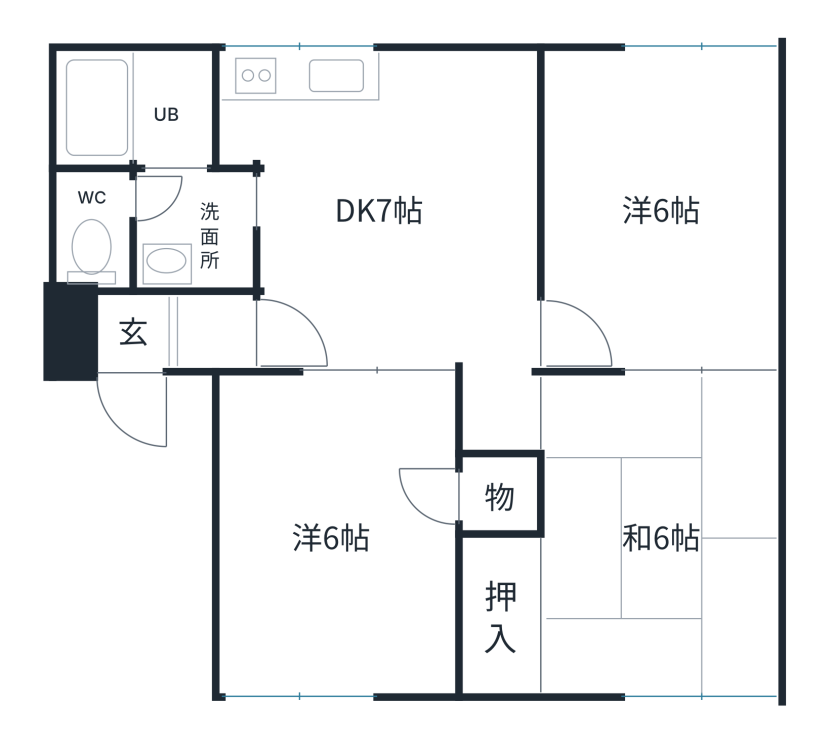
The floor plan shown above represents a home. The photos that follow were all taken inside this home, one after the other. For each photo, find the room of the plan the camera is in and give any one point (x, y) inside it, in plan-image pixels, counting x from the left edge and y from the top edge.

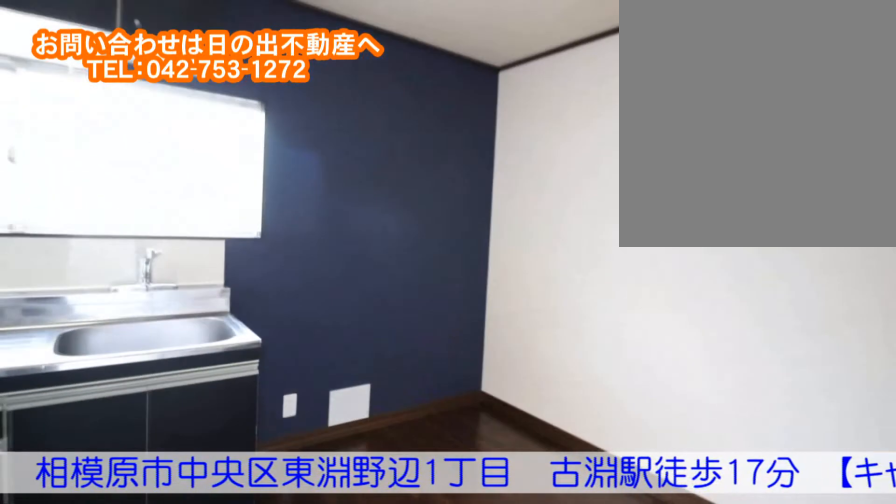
(377, 228)
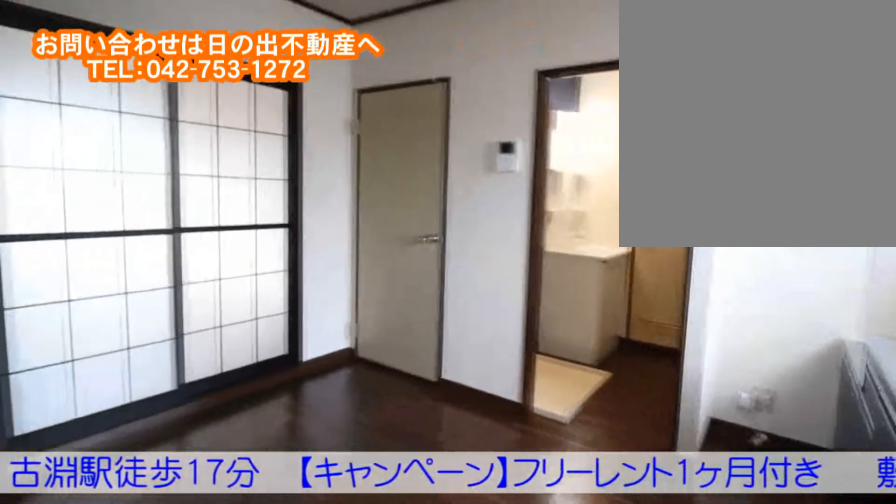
(377, 228)
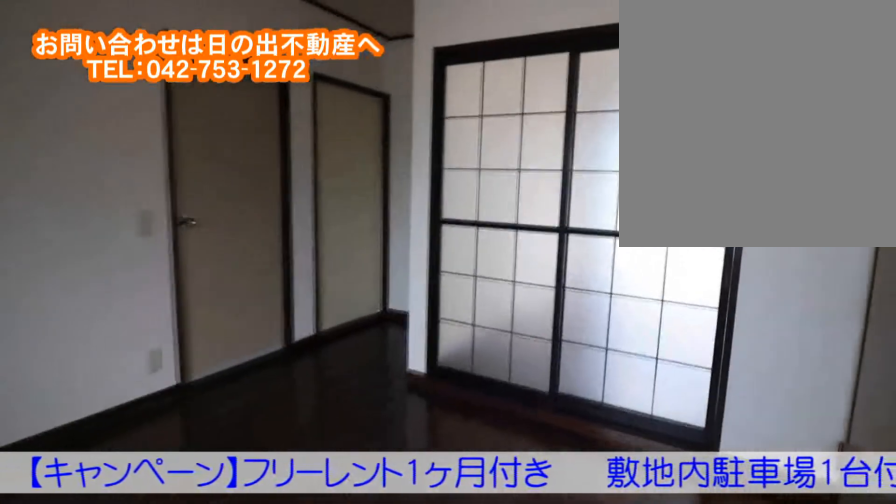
(377, 228)
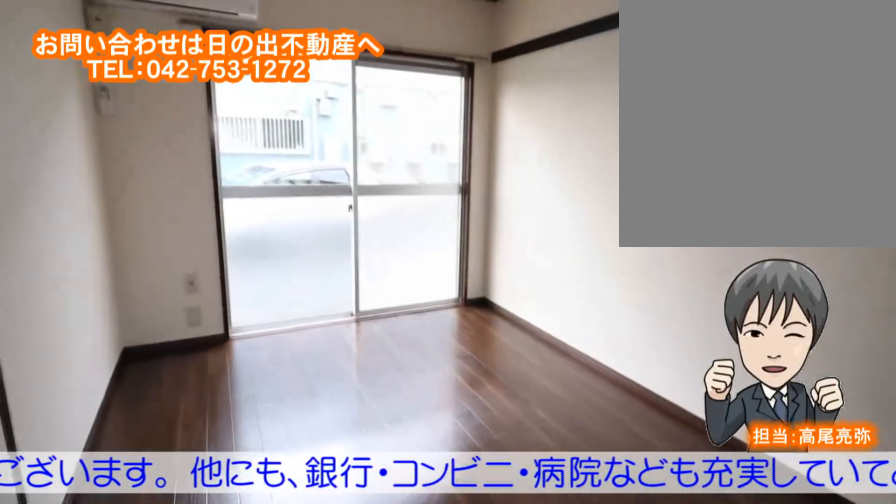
(337, 538)
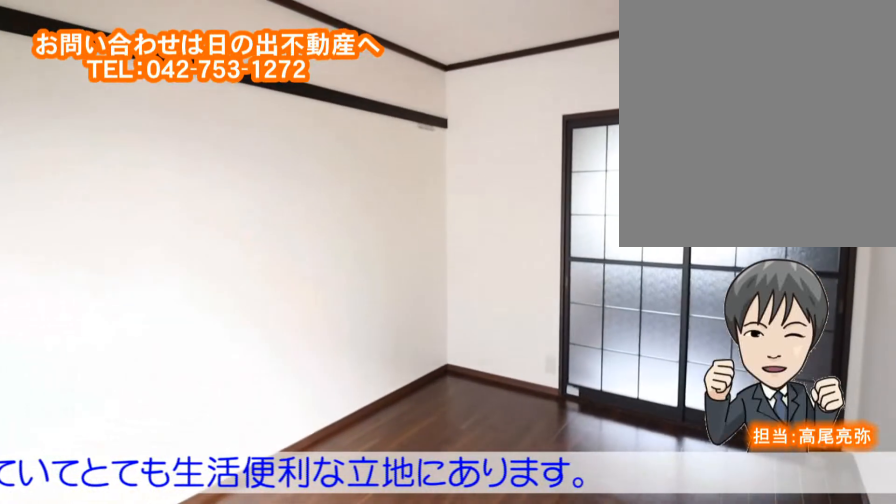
(337, 538)
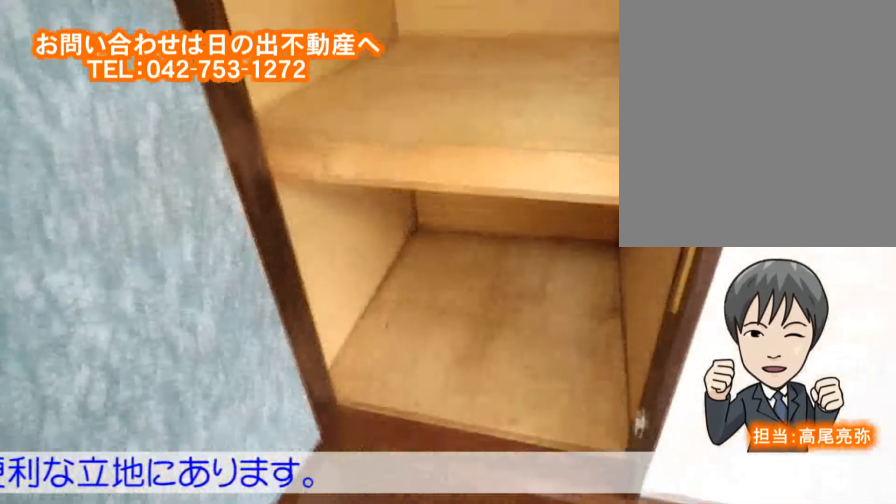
(337, 538)
